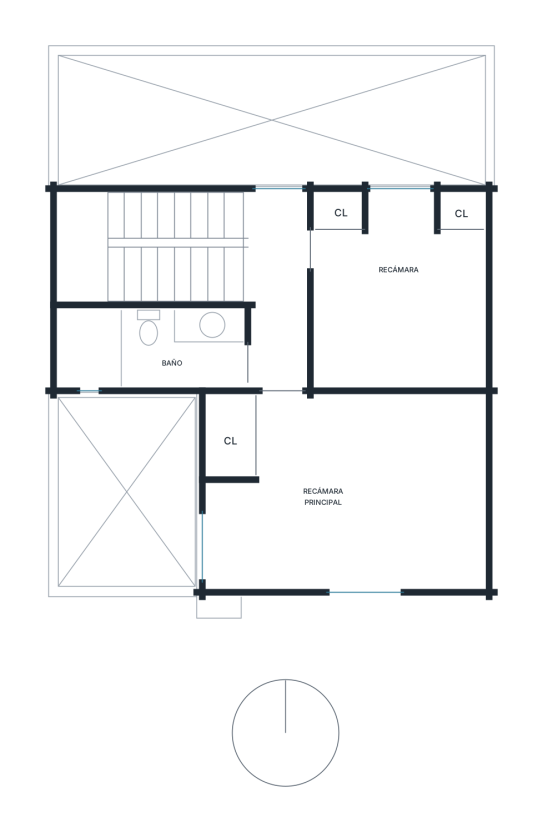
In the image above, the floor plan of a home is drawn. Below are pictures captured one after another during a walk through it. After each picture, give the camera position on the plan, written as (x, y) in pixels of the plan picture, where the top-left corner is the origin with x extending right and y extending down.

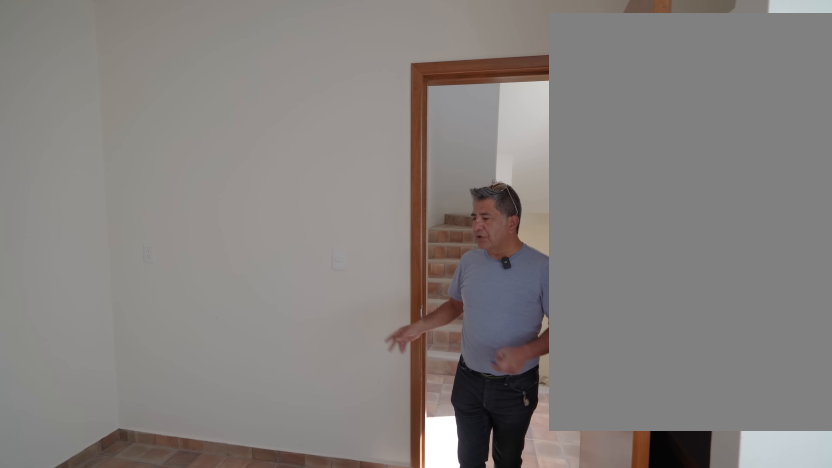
(402, 311)
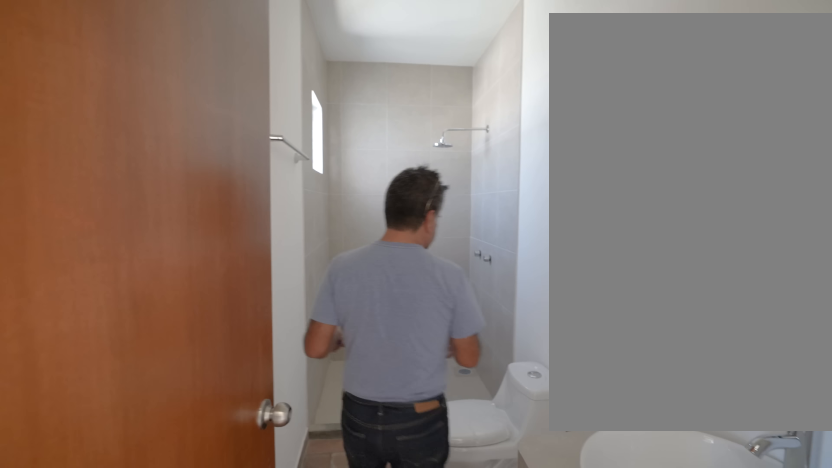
(277, 349)
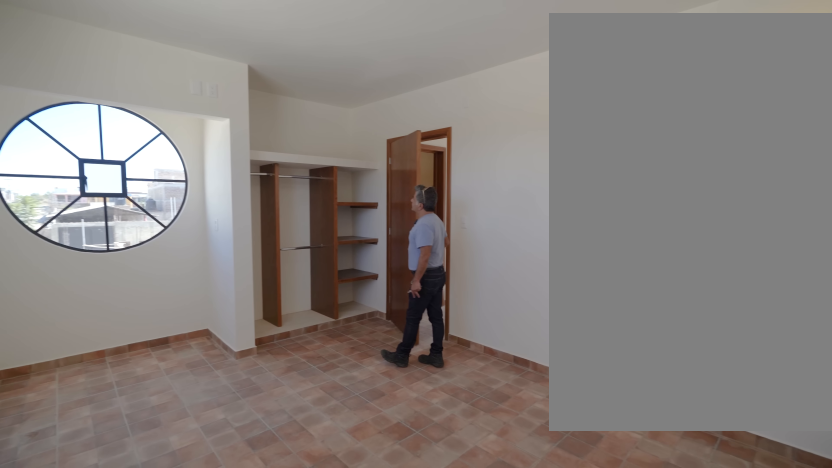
(386, 506)
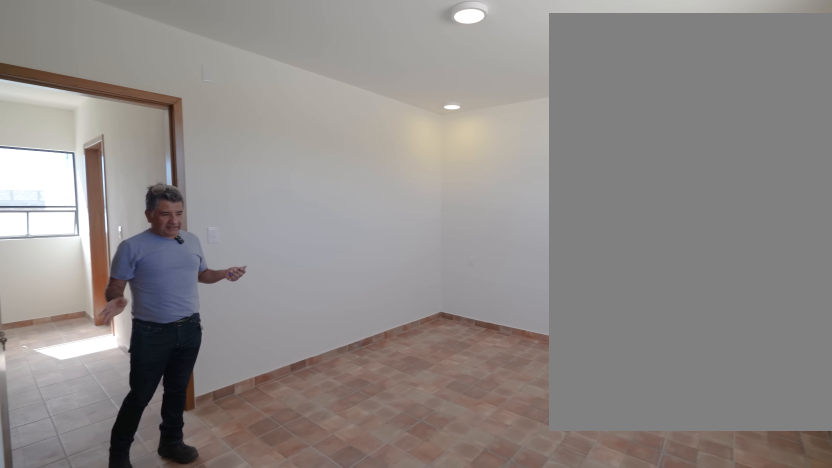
(295, 478)
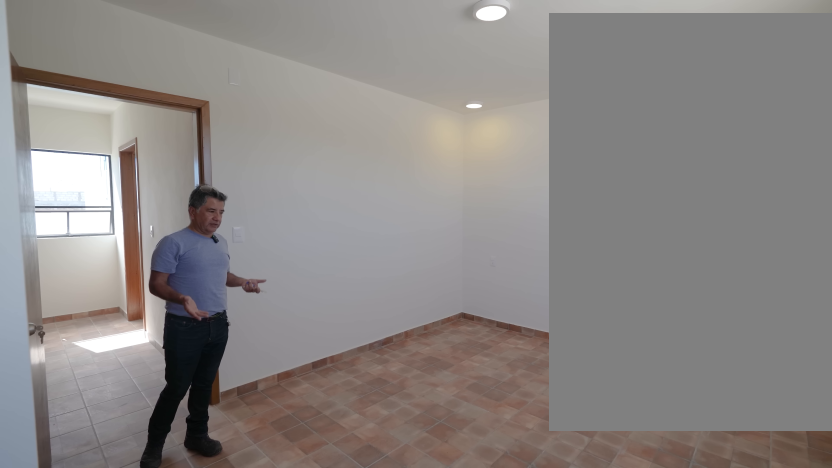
(284, 485)
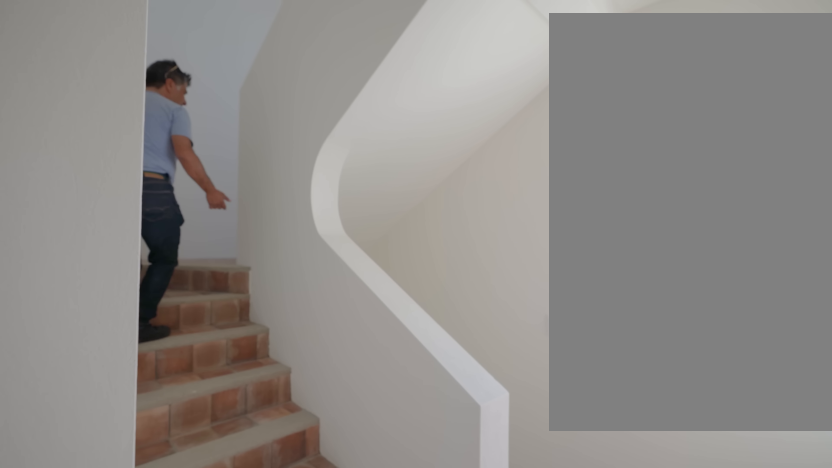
(287, 319)
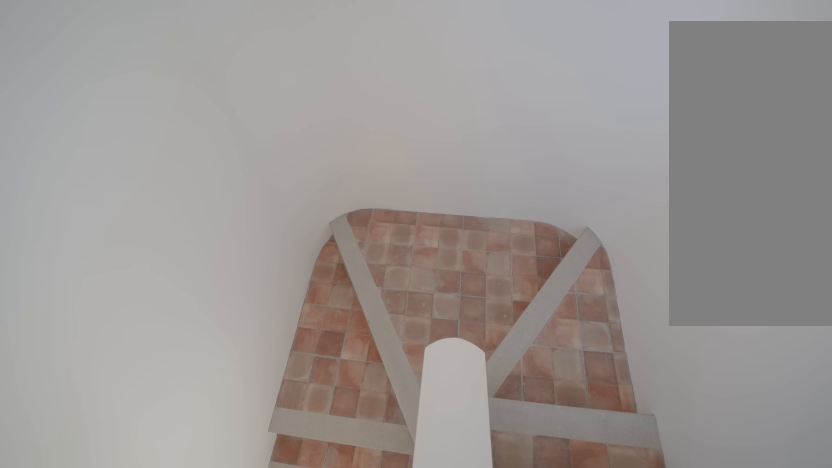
(131, 223)
